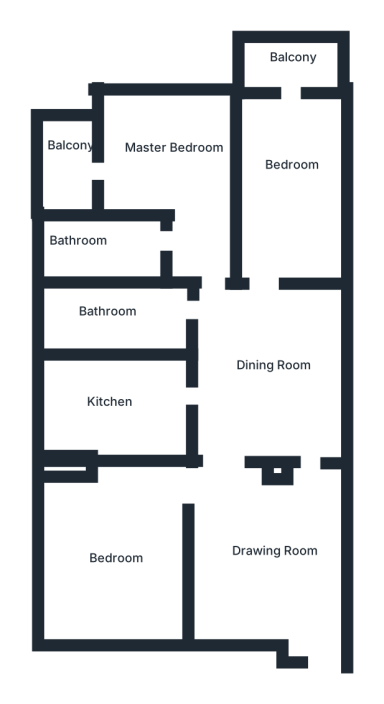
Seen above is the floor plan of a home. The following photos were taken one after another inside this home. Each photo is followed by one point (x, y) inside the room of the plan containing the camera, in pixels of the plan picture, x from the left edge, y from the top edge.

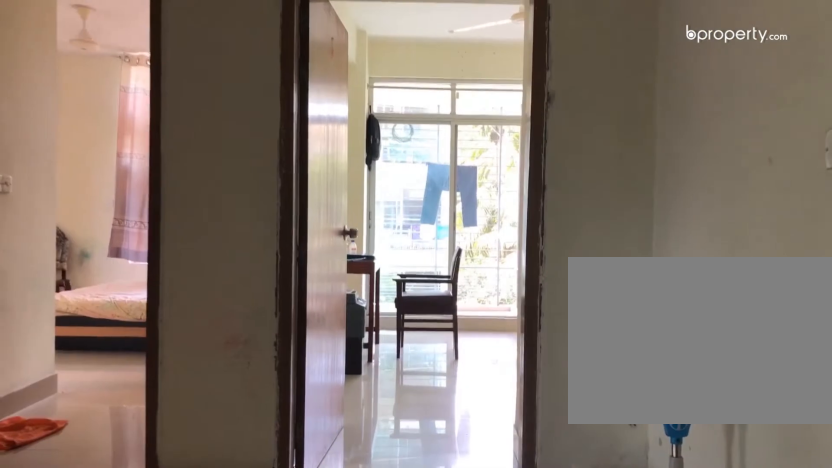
(262, 318)
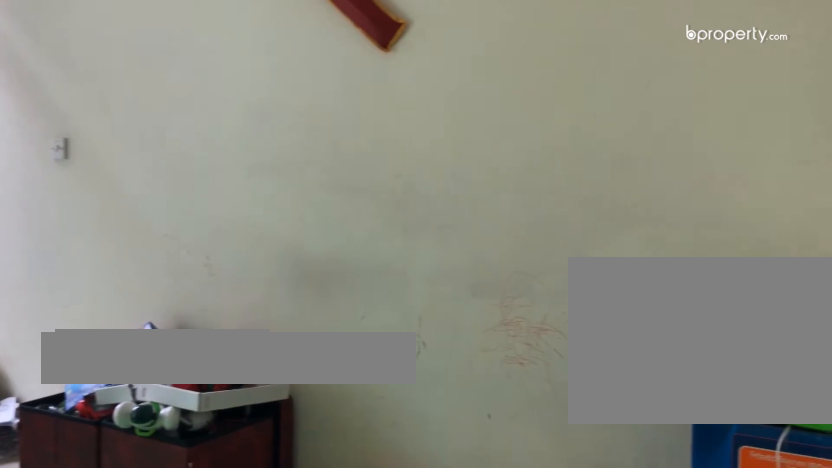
(289, 195)
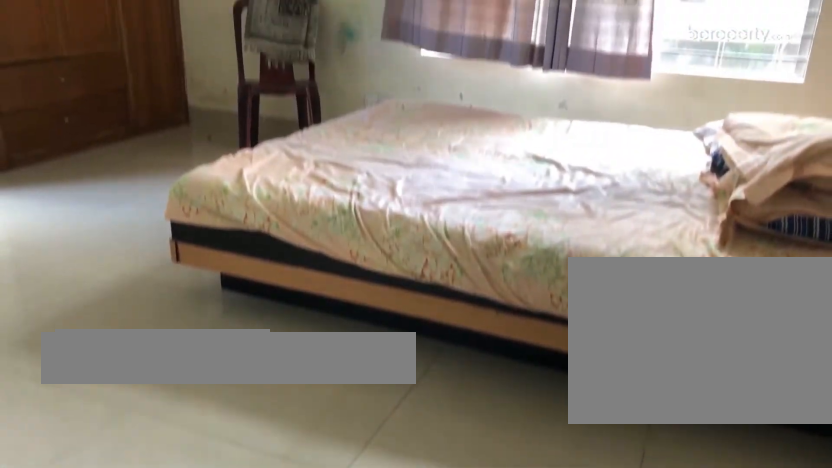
(189, 169)
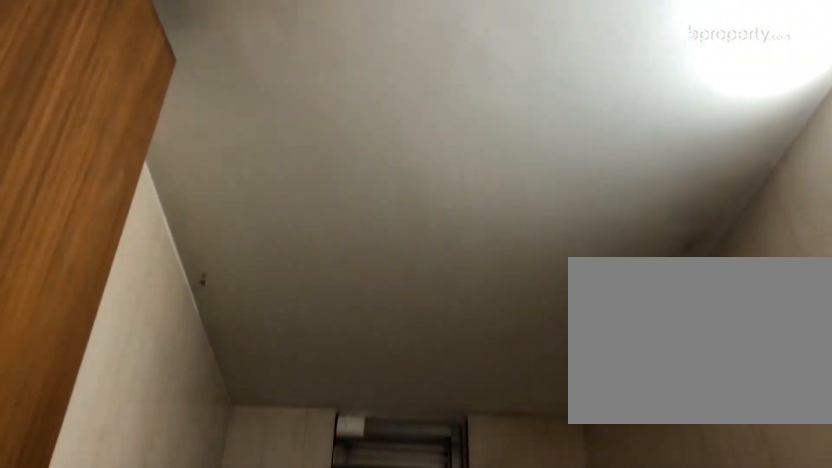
(107, 248)
